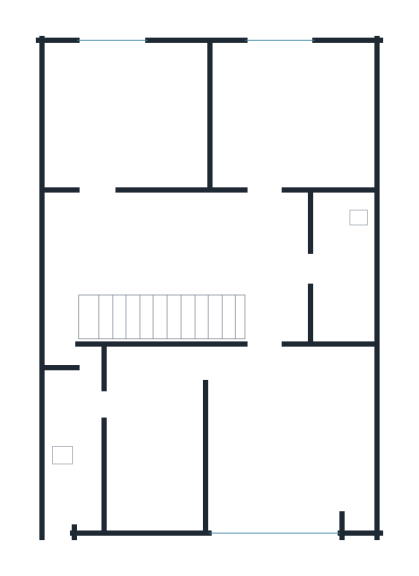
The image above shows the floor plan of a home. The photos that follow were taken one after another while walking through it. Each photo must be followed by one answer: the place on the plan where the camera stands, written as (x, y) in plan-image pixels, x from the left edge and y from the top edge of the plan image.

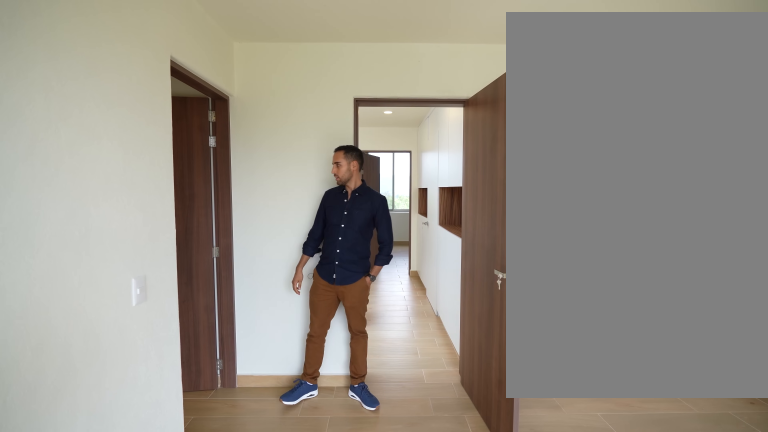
(255, 516)
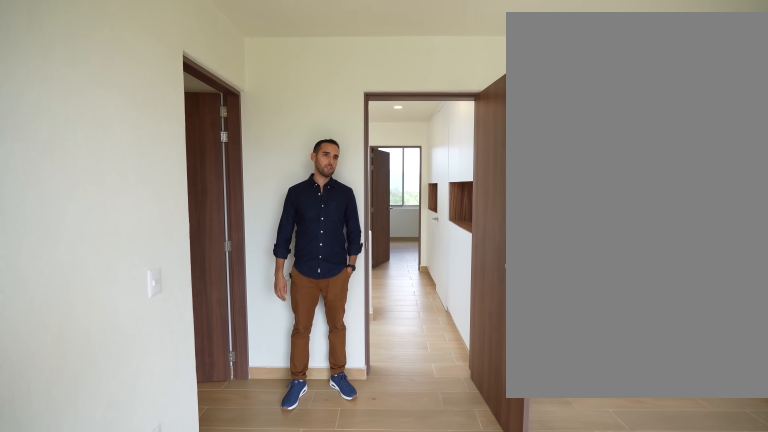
(255, 516)
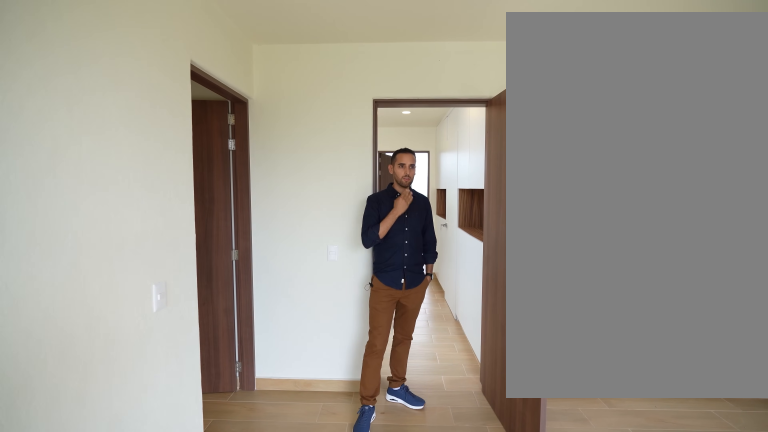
(256, 516)
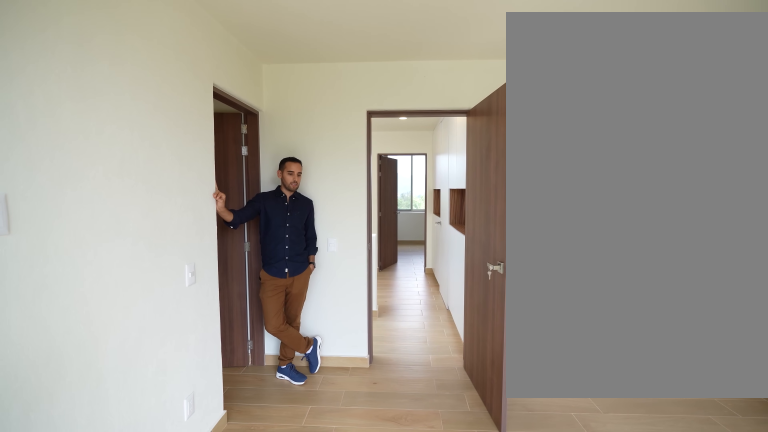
(259, 516)
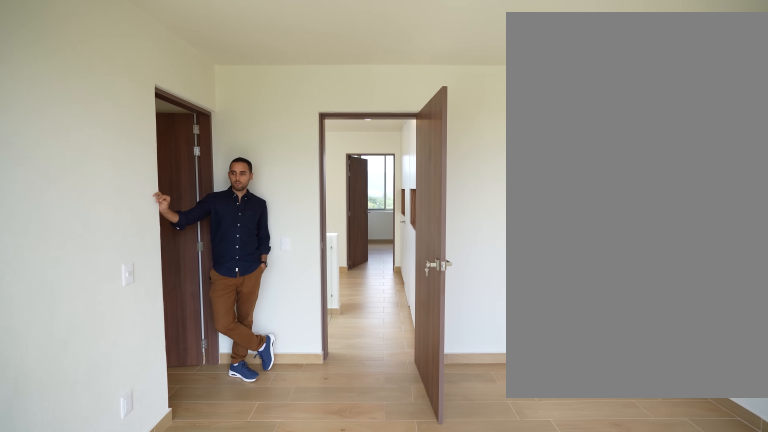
(260, 516)
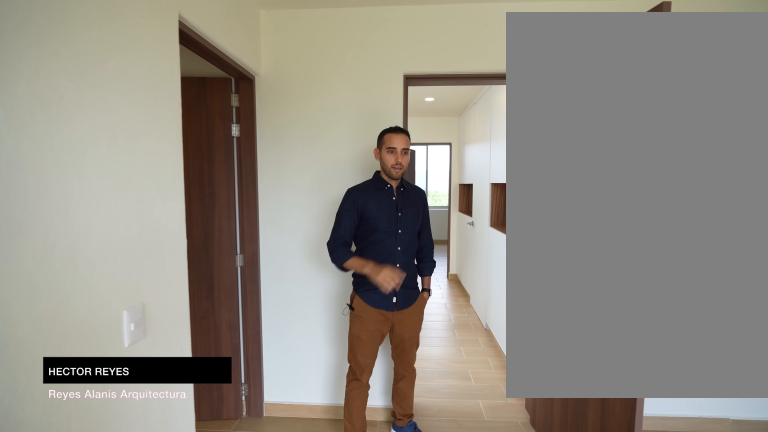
(274, 498)
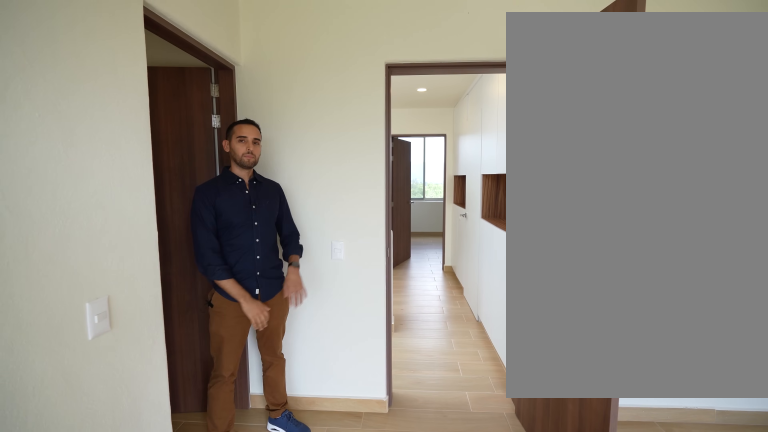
(266, 471)
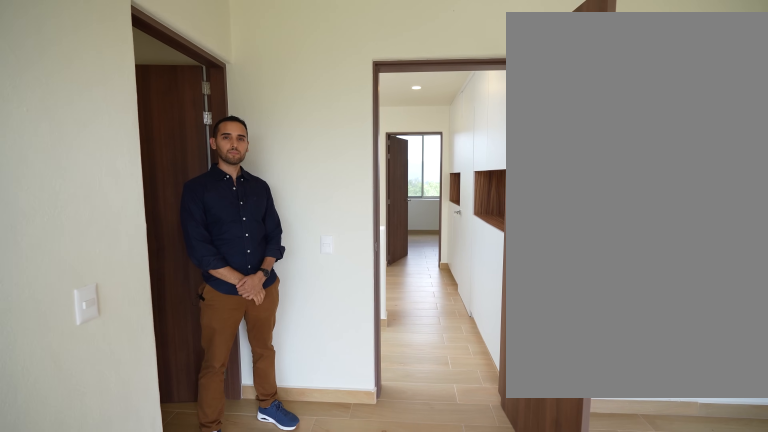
(266, 471)
